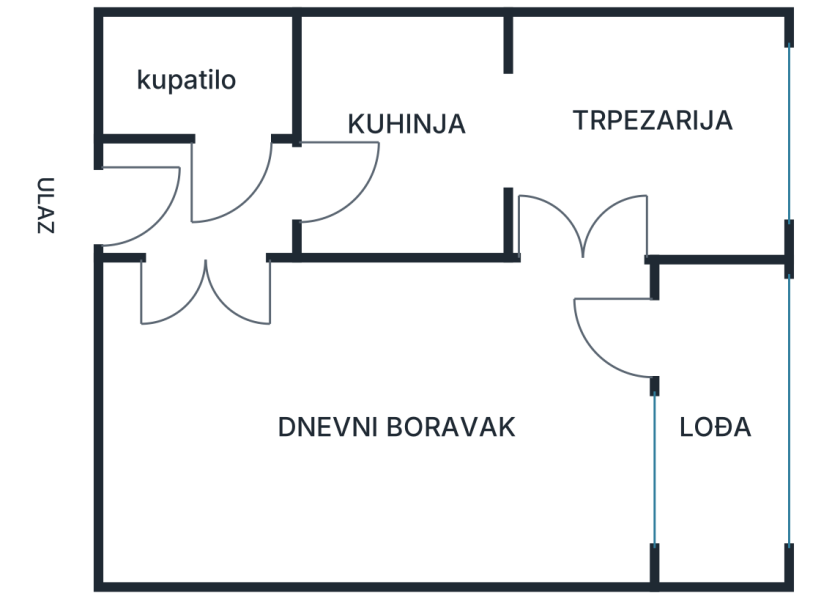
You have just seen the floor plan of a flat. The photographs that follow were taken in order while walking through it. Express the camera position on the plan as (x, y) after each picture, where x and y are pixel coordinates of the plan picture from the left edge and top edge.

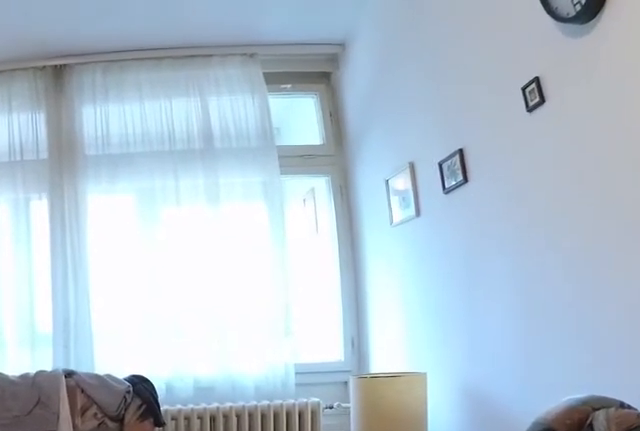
(294, 399)
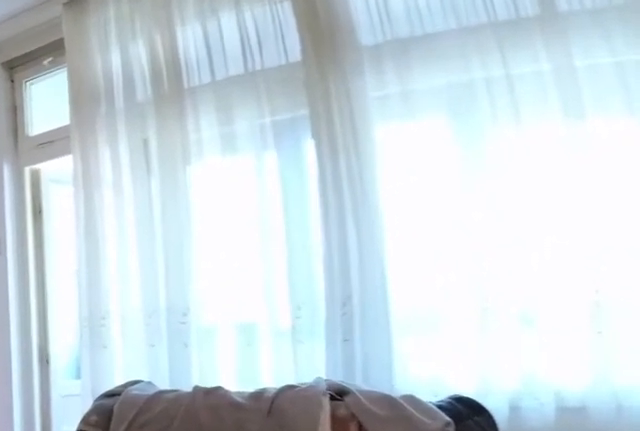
(468, 409)
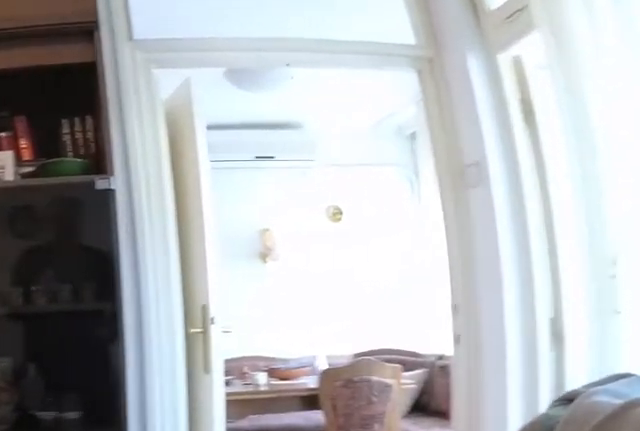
(516, 425)
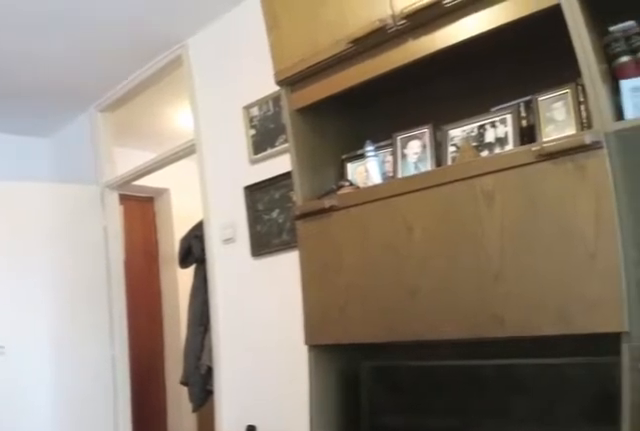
(558, 403)
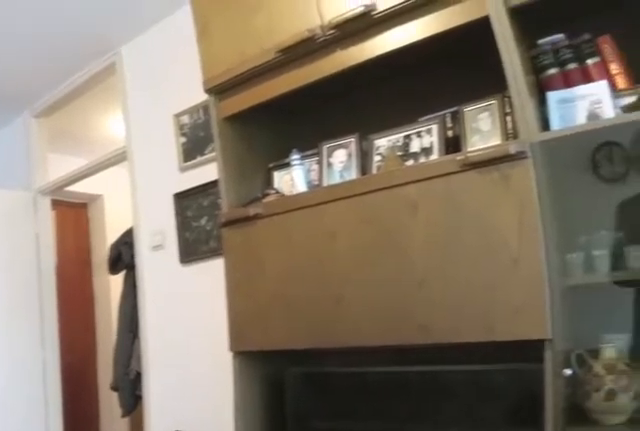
(556, 402)
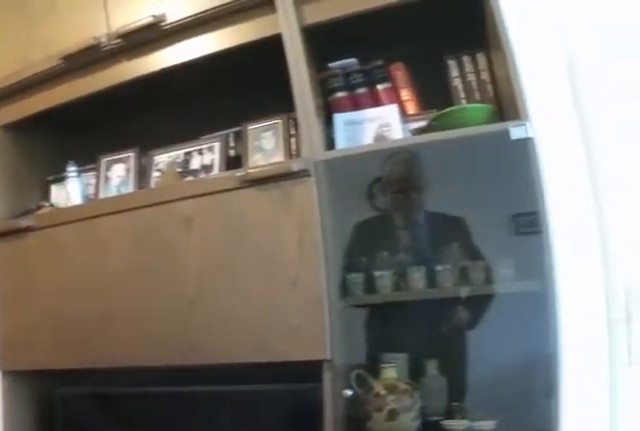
(546, 399)
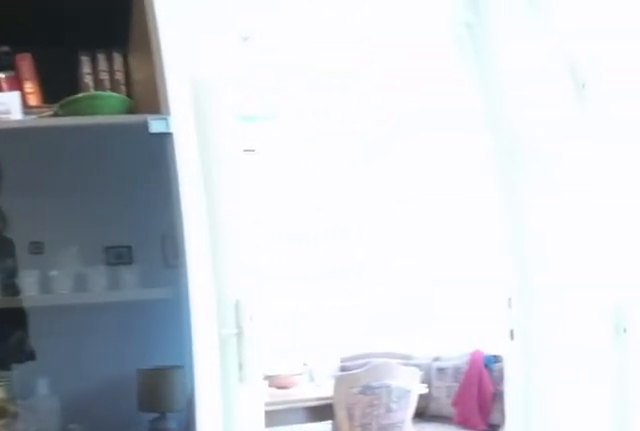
(534, 390)
